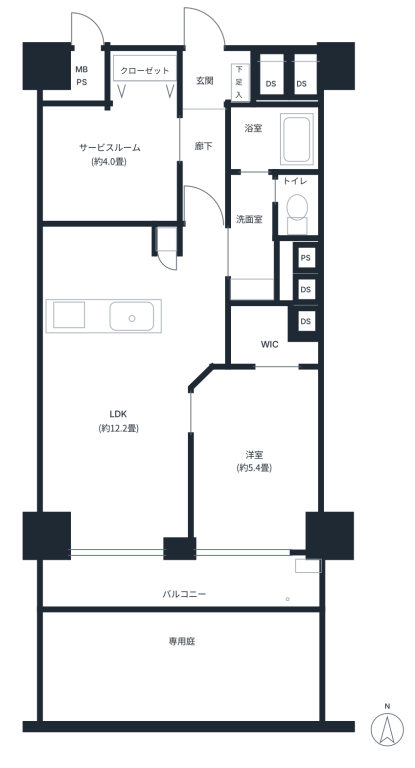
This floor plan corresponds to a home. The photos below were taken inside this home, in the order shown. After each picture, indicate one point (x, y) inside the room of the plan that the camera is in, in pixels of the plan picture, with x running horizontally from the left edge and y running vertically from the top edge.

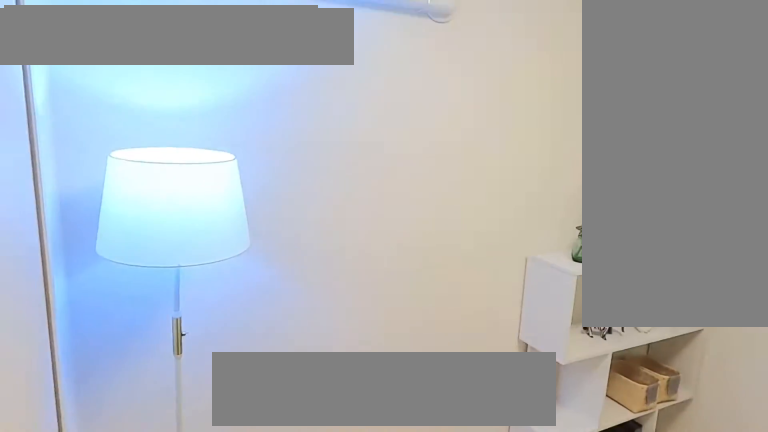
(112, 160)
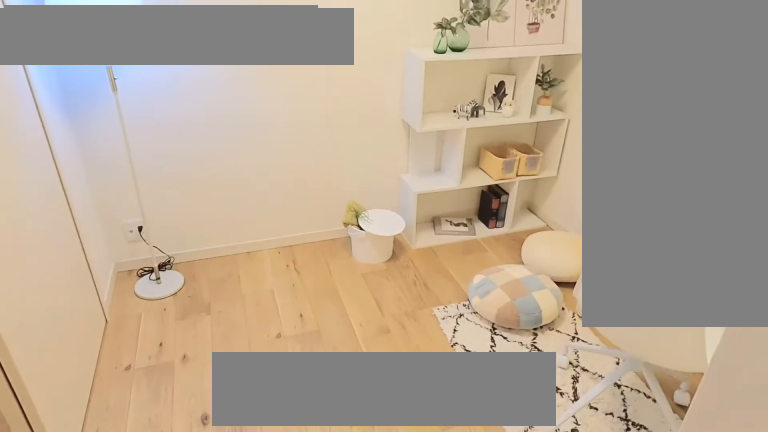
(112, 160)
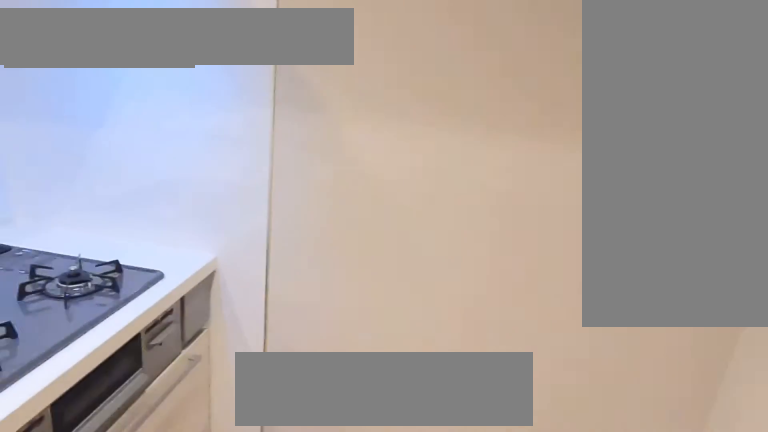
(110, 264)
